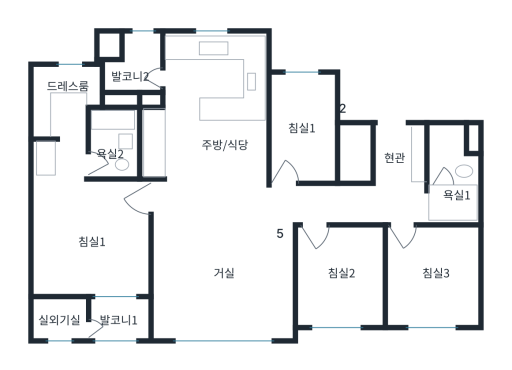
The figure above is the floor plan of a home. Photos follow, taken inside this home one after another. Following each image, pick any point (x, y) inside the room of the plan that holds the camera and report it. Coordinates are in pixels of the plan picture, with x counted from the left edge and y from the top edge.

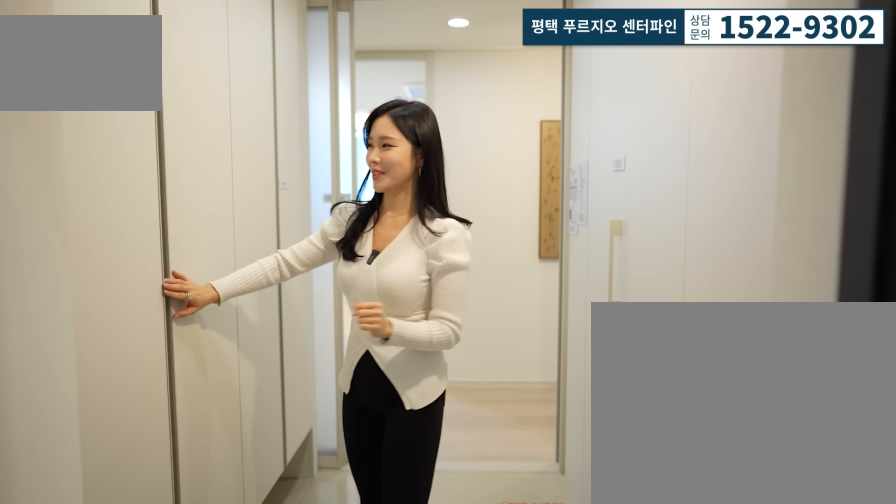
(408, 149)
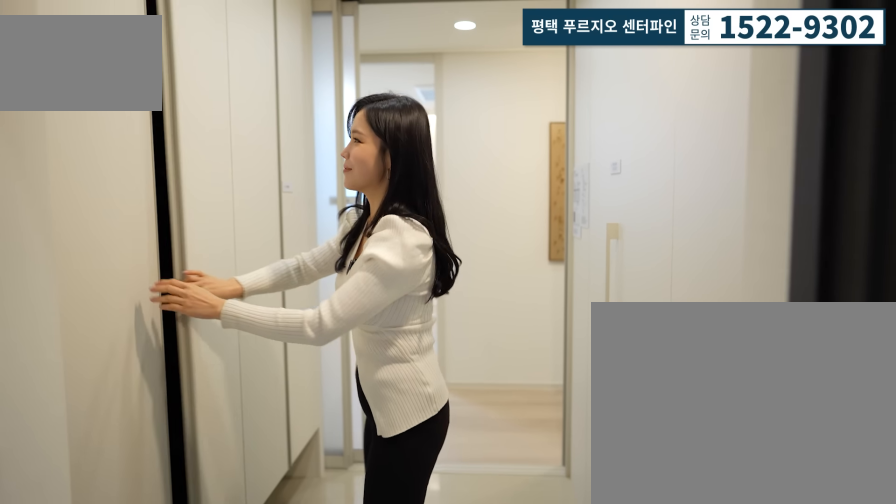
(386, 142)
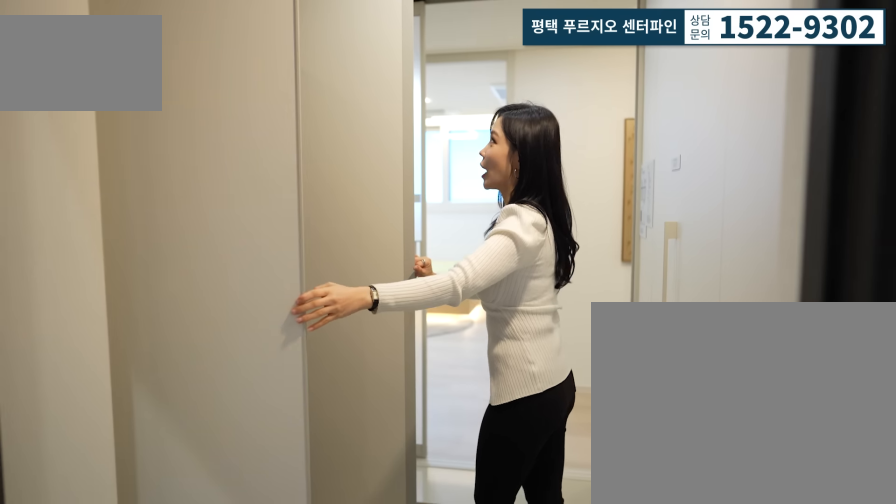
(385, 143)
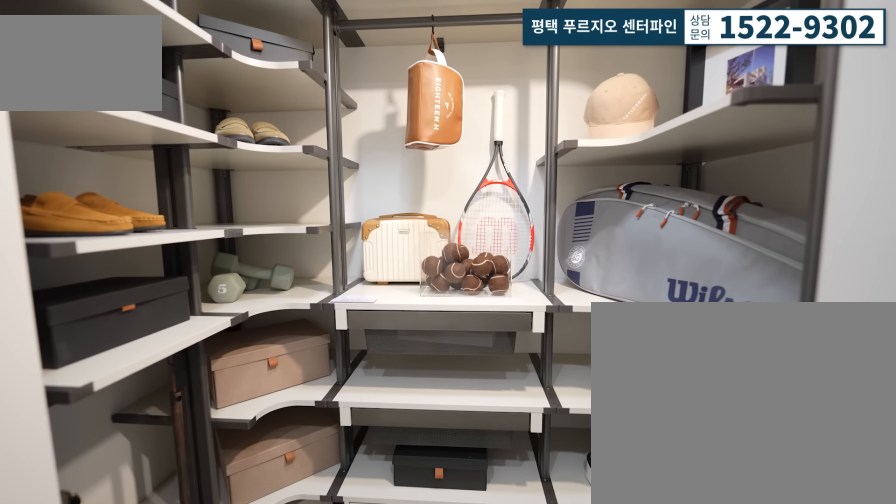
(387, 152)
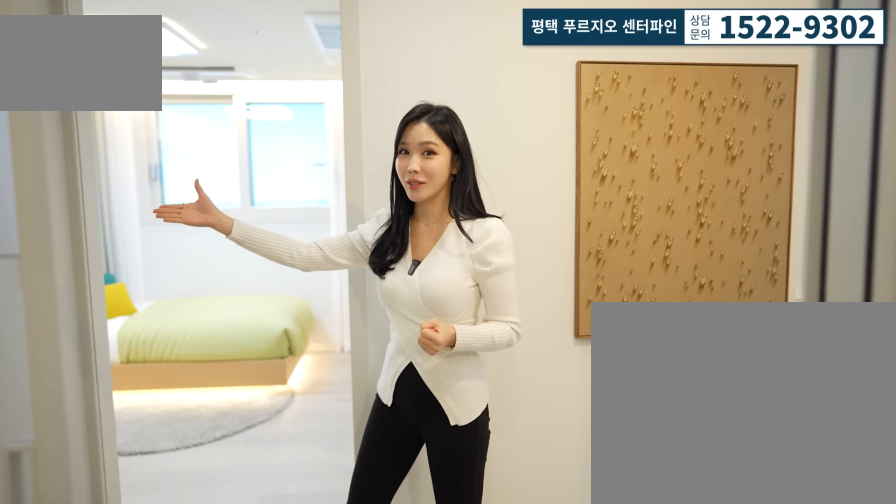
(387, 152)
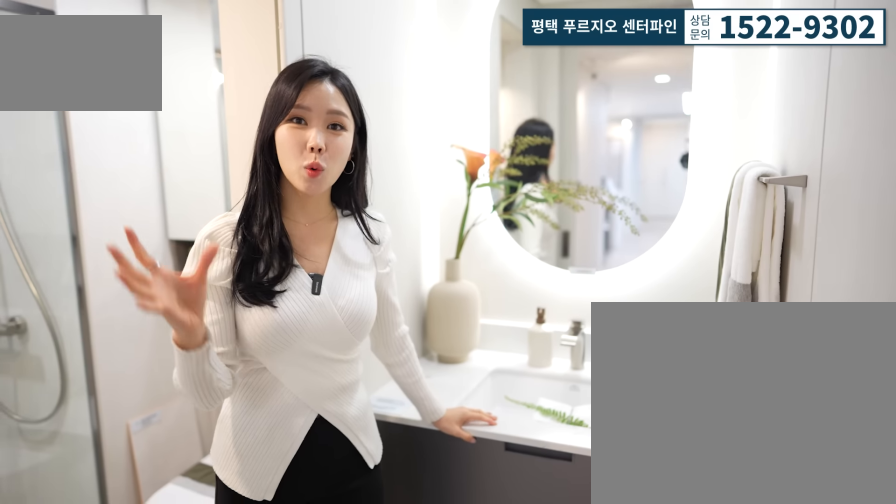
(445, 190)
